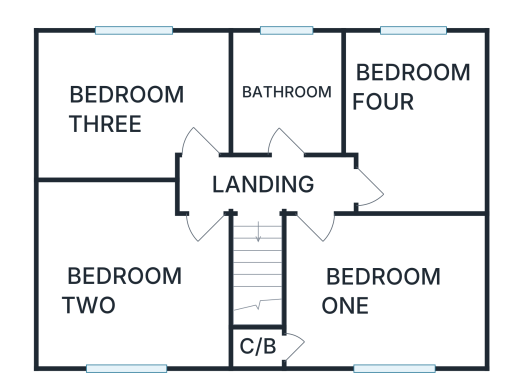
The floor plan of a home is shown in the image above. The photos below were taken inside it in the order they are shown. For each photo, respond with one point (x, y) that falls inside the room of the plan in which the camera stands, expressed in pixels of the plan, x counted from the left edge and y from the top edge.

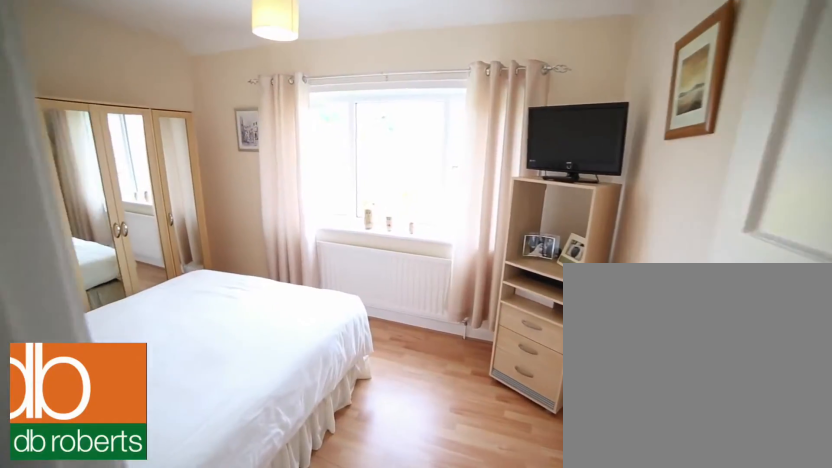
(130, 101)
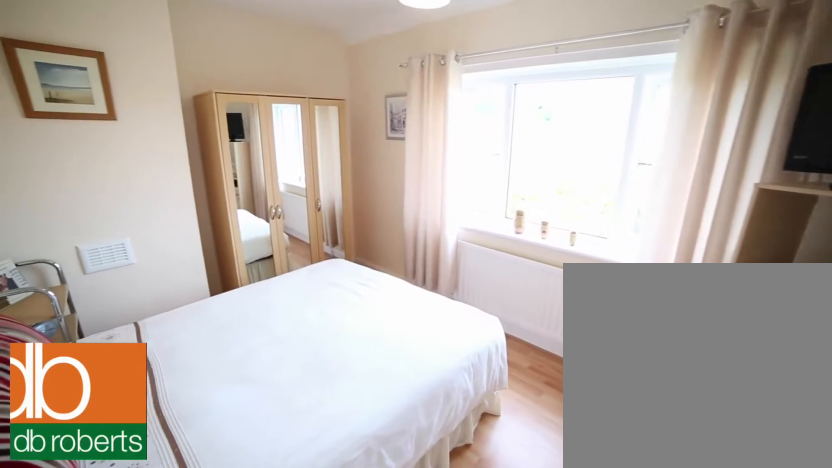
(130, 101)
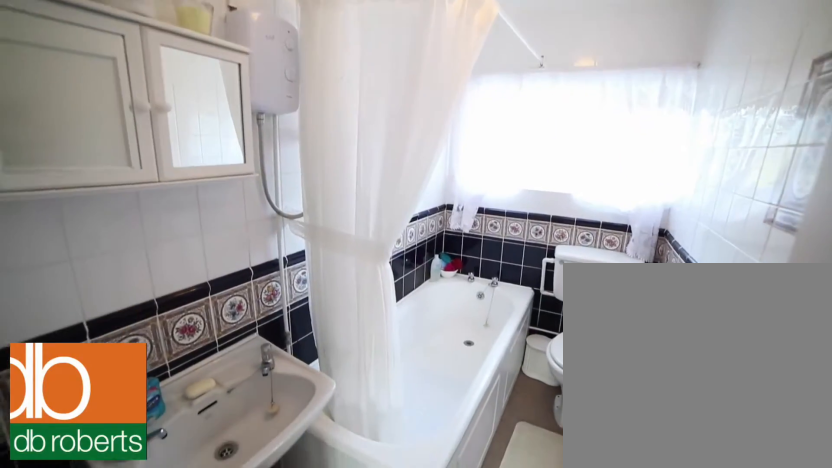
(287, 91)
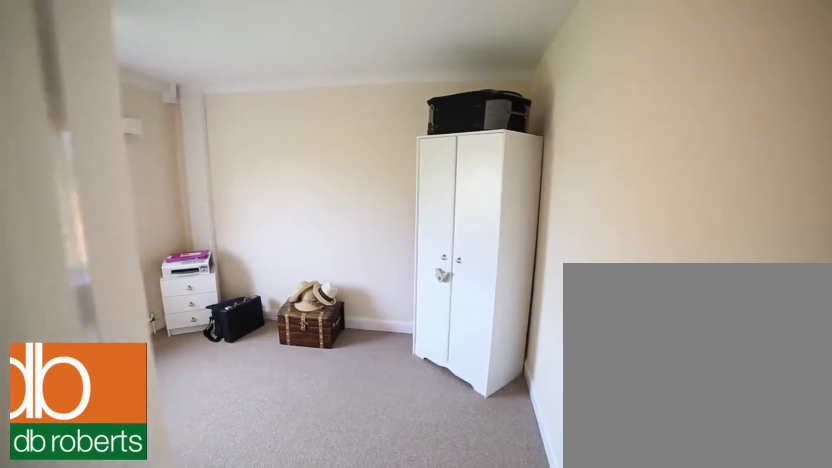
(418, 122)
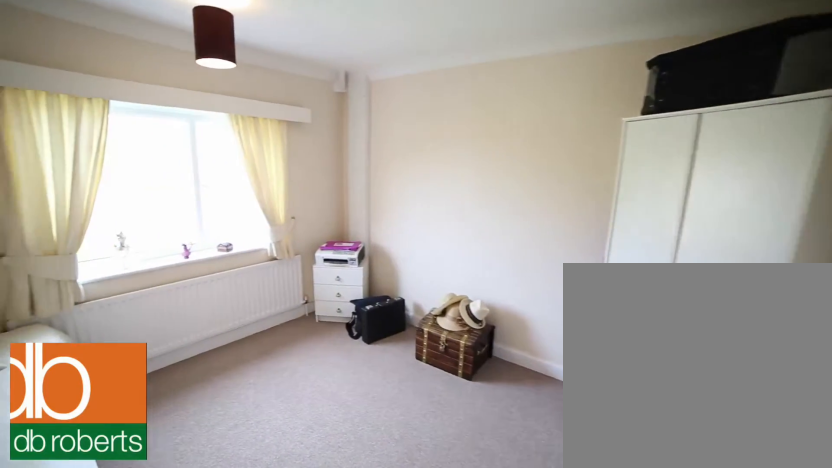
(418, 122)
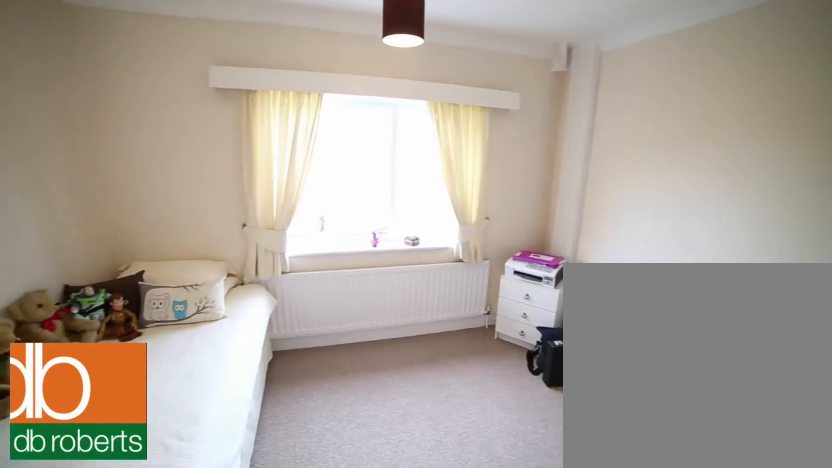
(418, 122)
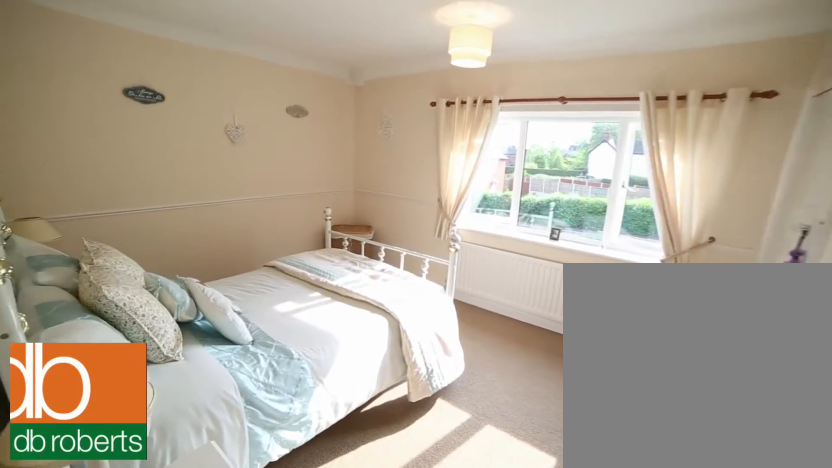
(385, 290)
